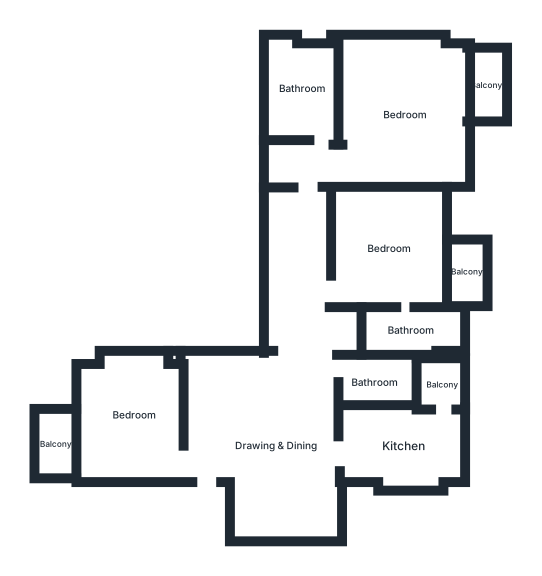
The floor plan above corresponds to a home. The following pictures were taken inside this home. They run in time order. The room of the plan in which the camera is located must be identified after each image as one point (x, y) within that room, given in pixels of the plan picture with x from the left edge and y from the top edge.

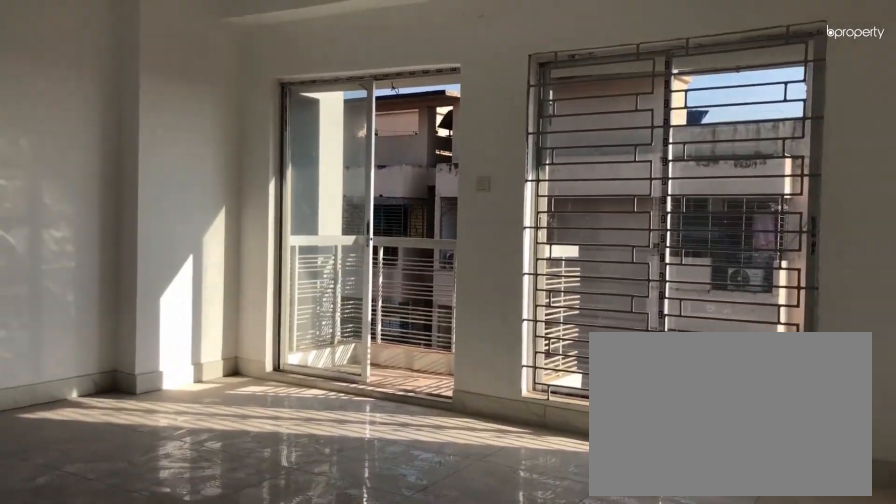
(402, 113)
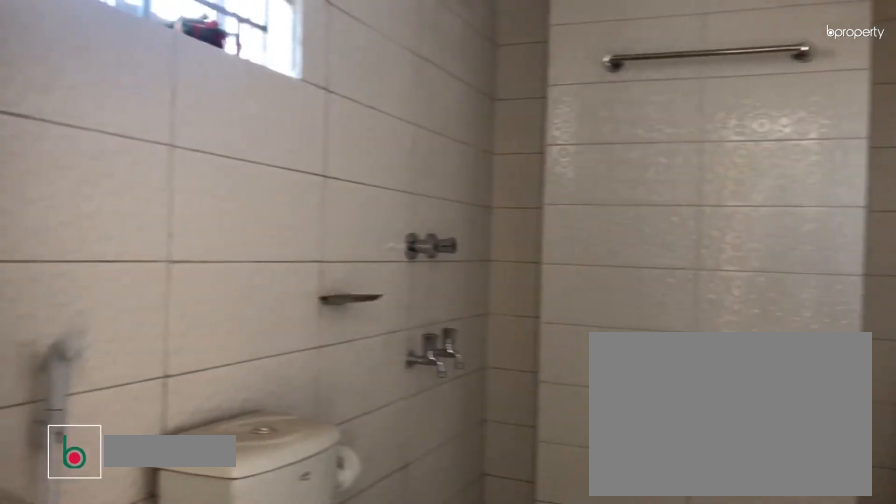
(303, 91)
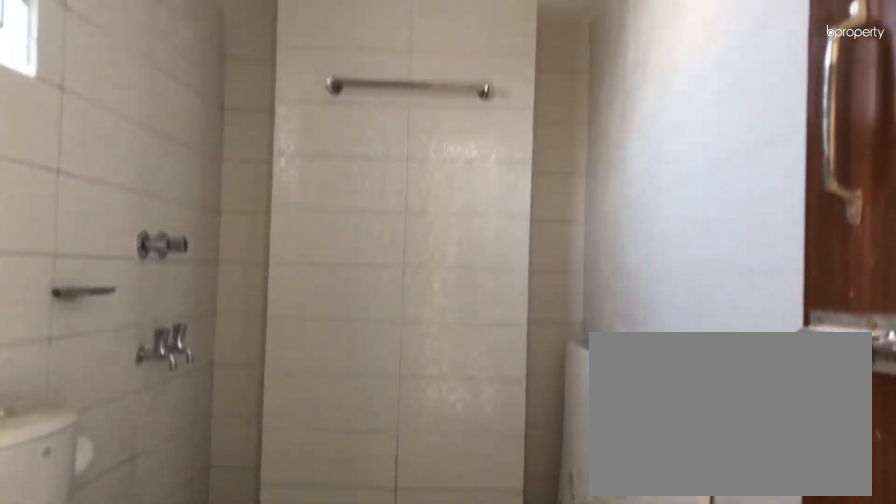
(303, 91)
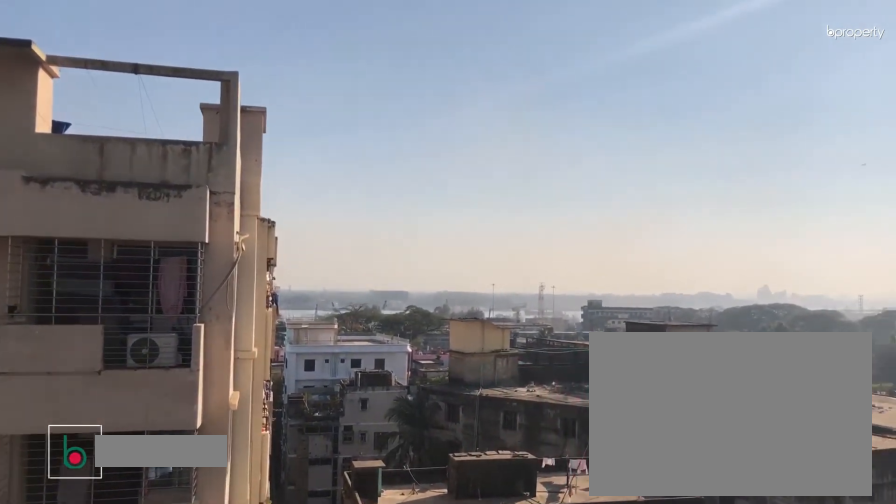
(486, 81)
